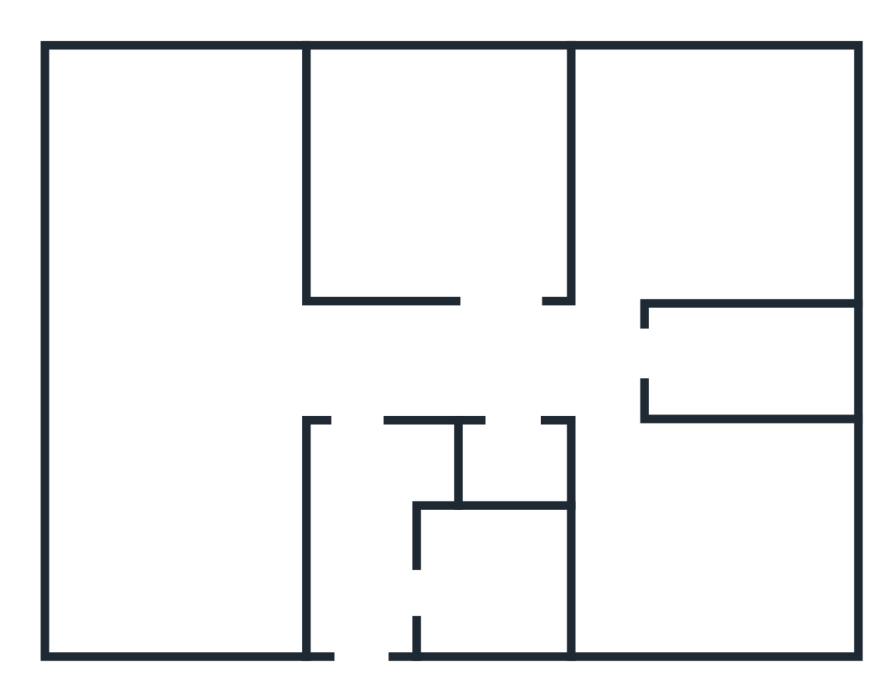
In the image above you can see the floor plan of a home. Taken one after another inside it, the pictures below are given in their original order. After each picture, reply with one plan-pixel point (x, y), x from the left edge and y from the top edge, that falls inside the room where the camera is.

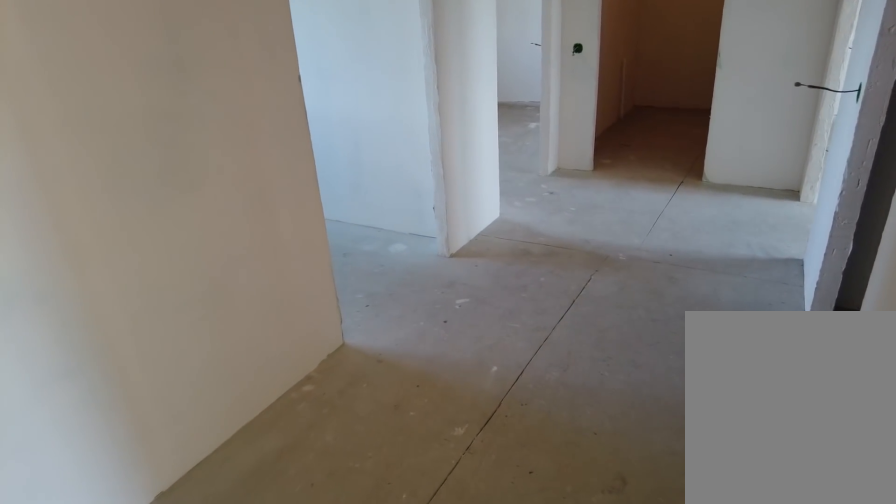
(362, 391)
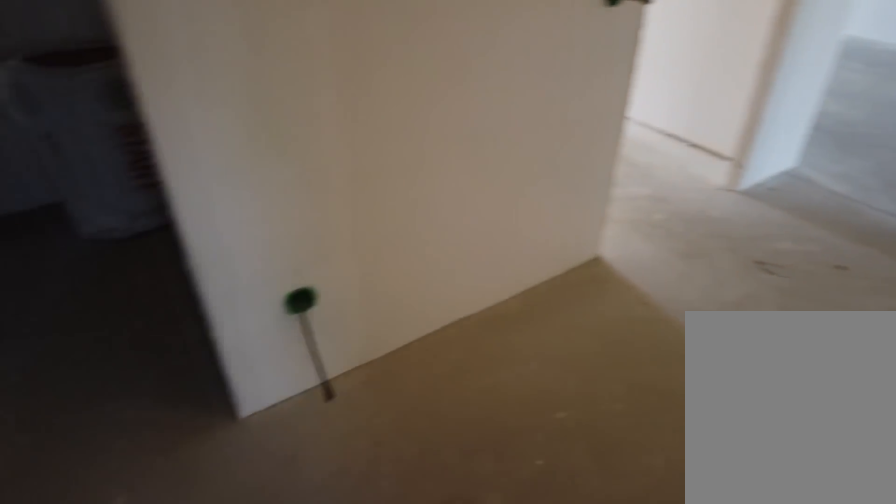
(526, 382)
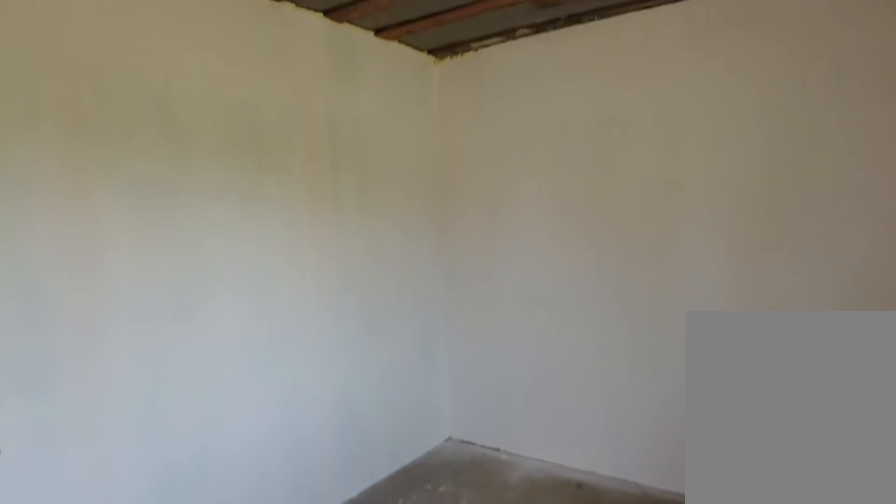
(653, 566)
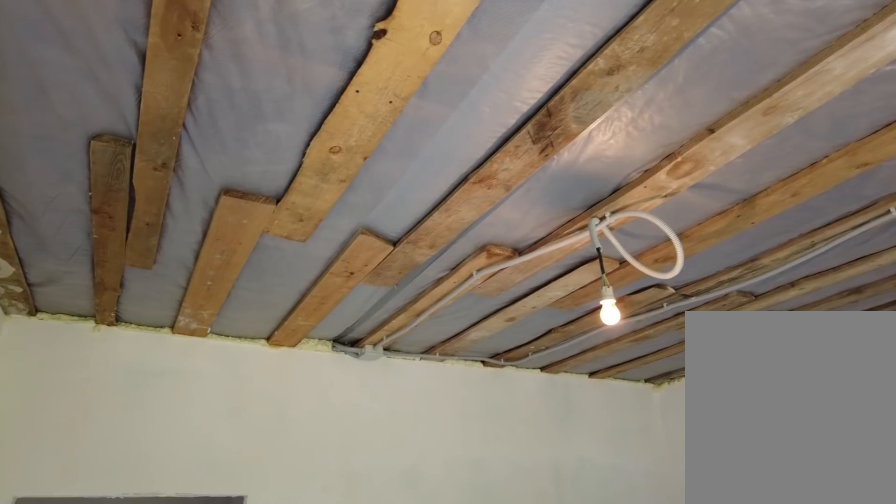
(653, 566)
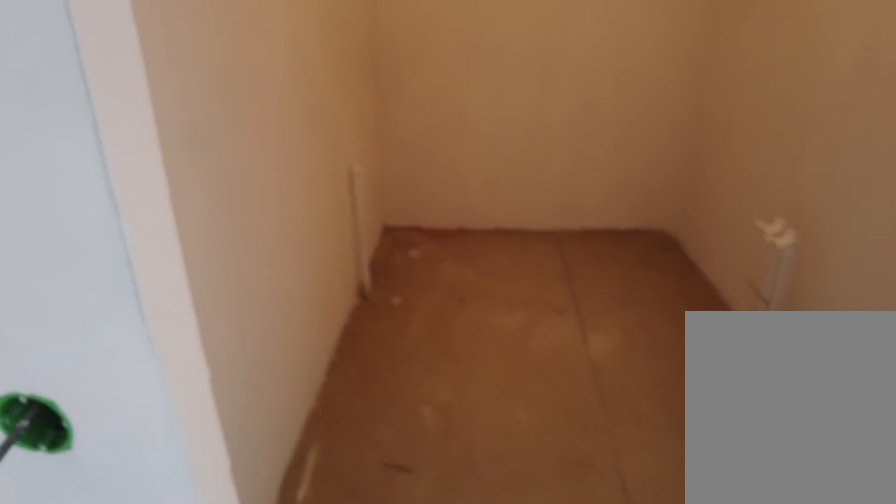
(607, 370)
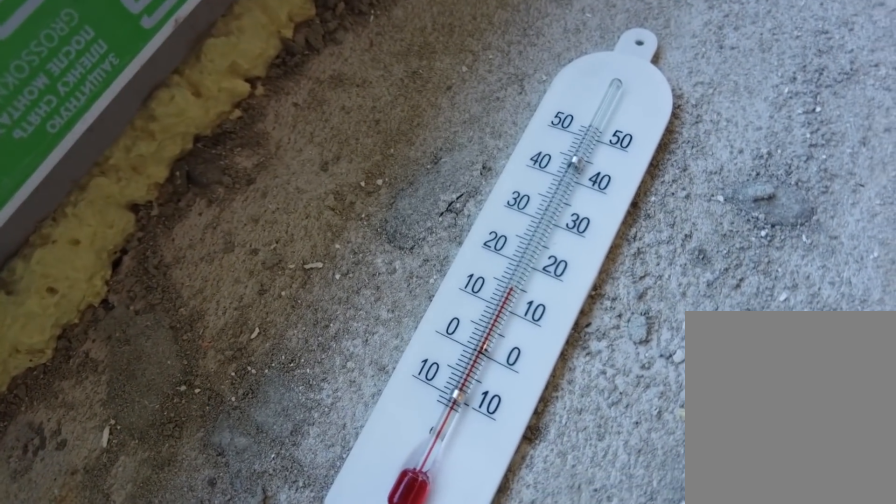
(629, 249)
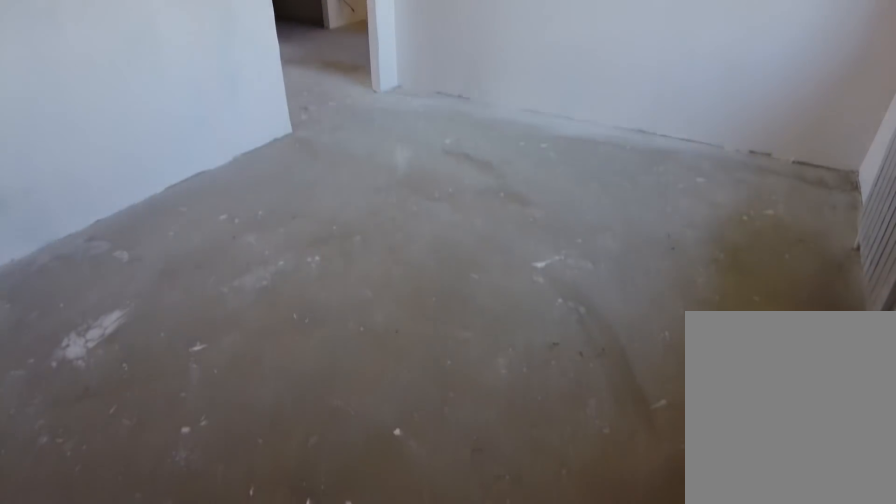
(629, 249)
